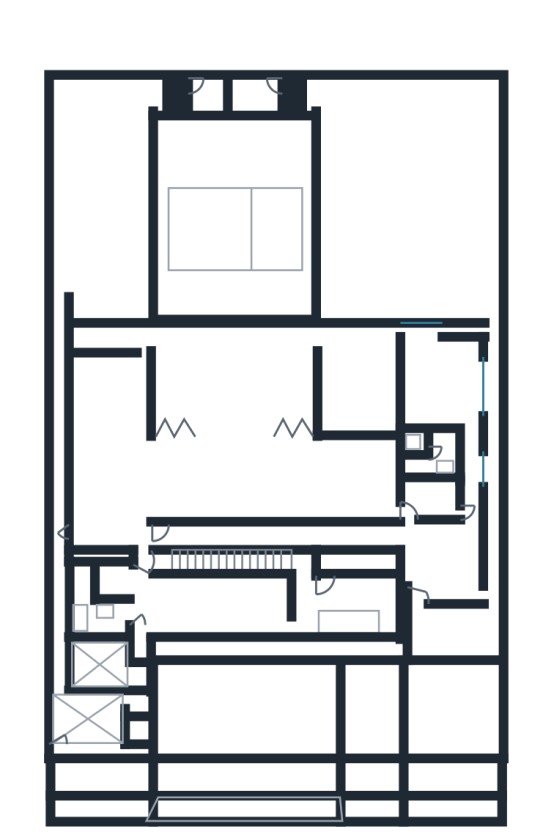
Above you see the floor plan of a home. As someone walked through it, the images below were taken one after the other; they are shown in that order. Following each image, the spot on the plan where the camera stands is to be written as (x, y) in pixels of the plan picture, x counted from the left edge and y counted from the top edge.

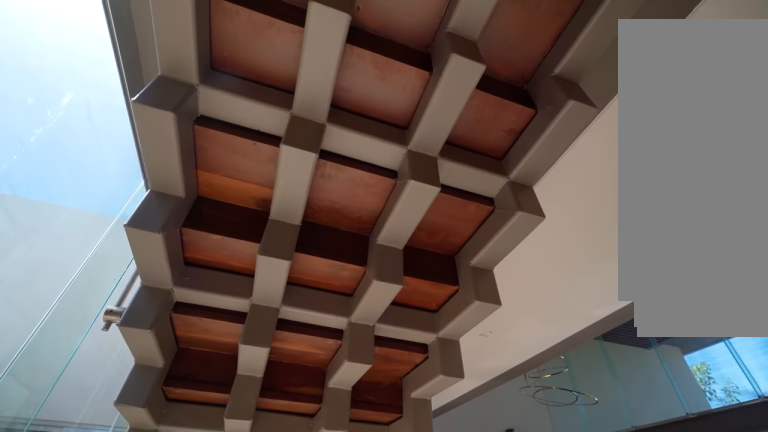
(247, 566)
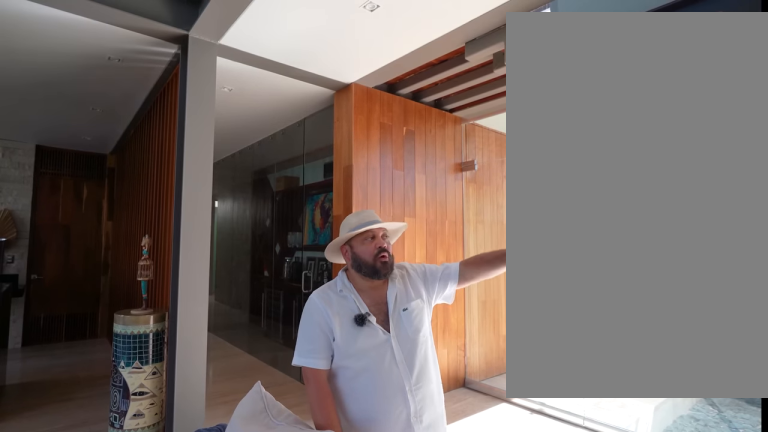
(255, 525)
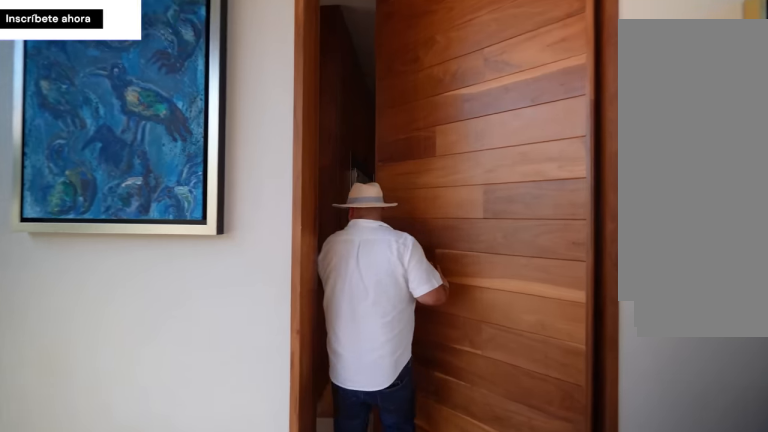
(213, 533)
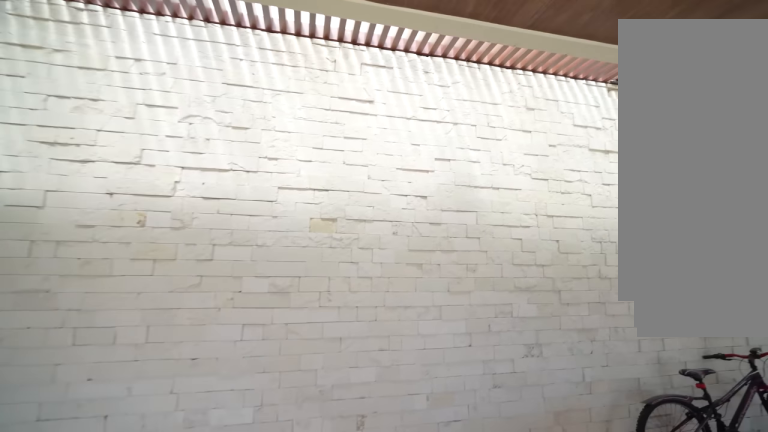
(216, 708)
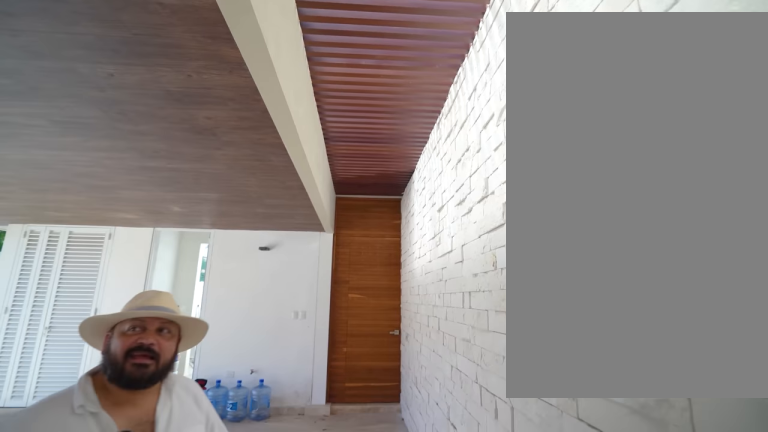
(216, 656)
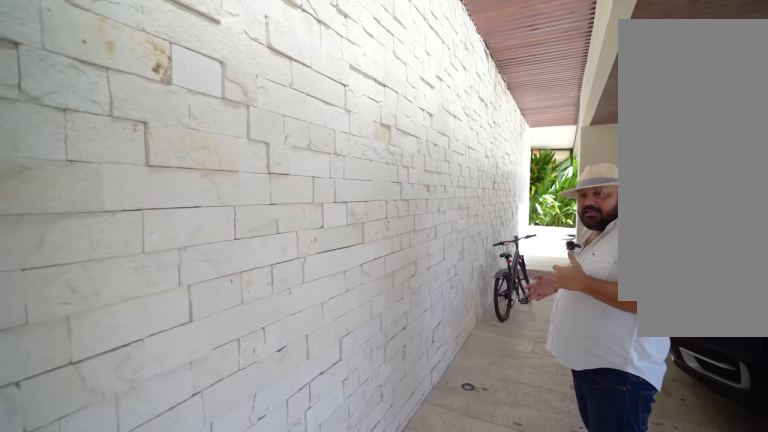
(202, 663)
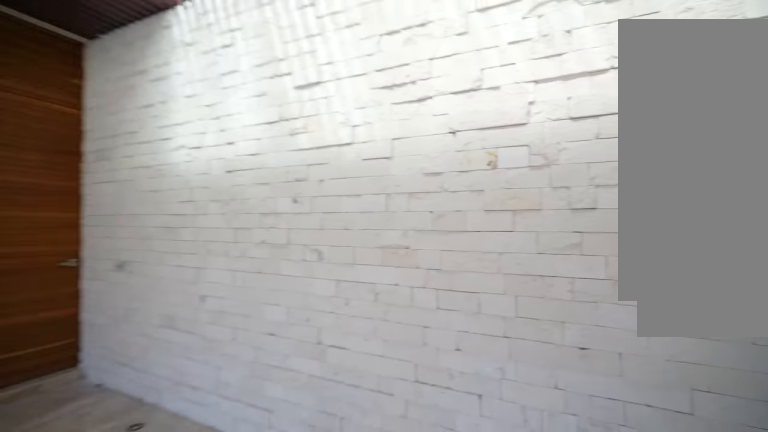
(212, 657)
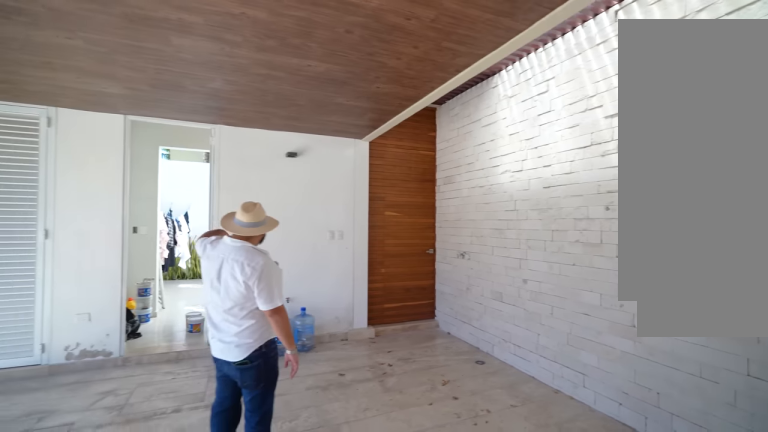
(216, 667)
